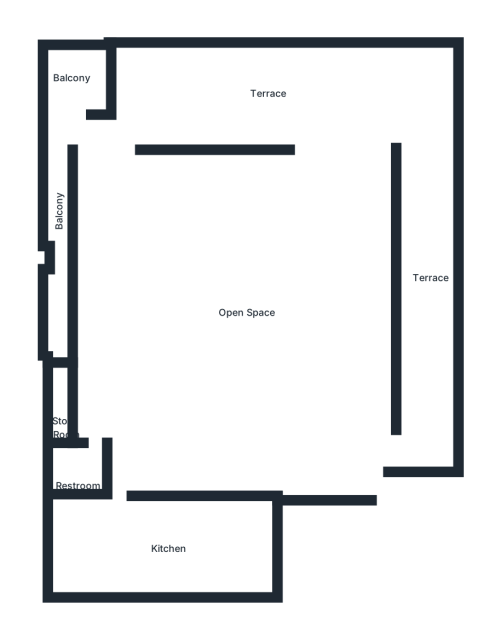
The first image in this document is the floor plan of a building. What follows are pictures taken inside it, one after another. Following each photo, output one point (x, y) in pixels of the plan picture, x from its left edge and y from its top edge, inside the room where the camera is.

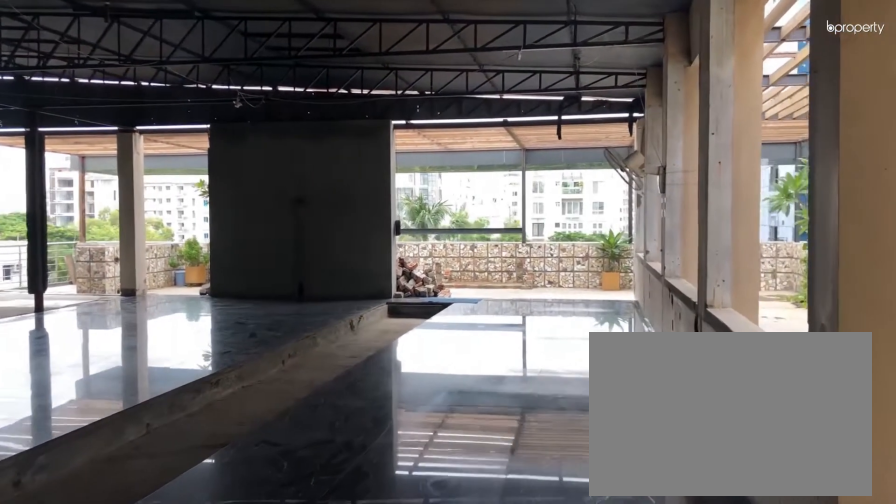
(326, 363)
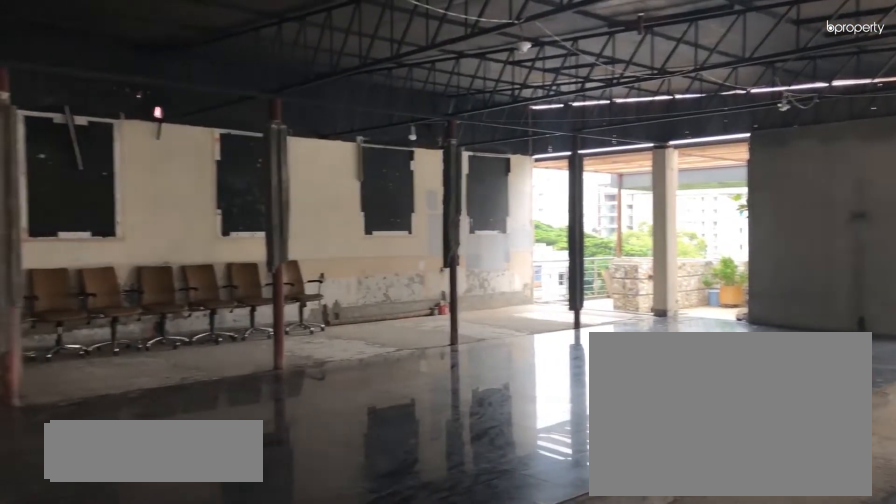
(326, 363)
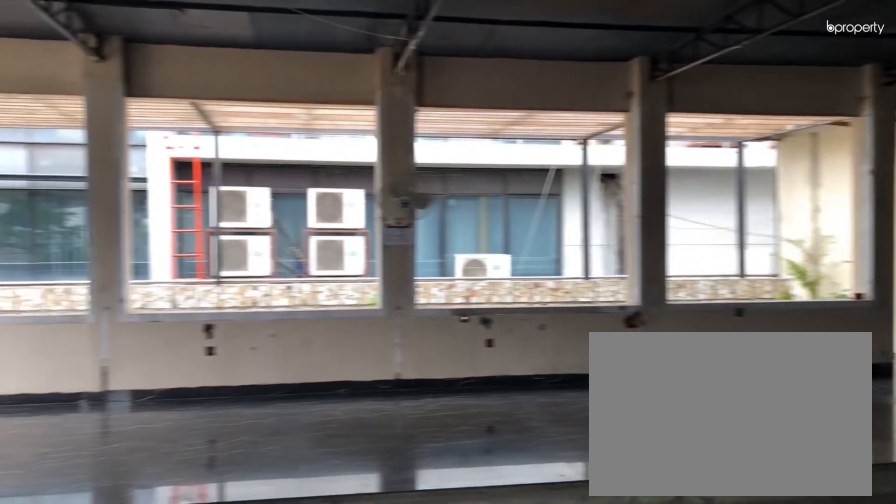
(177, 225)
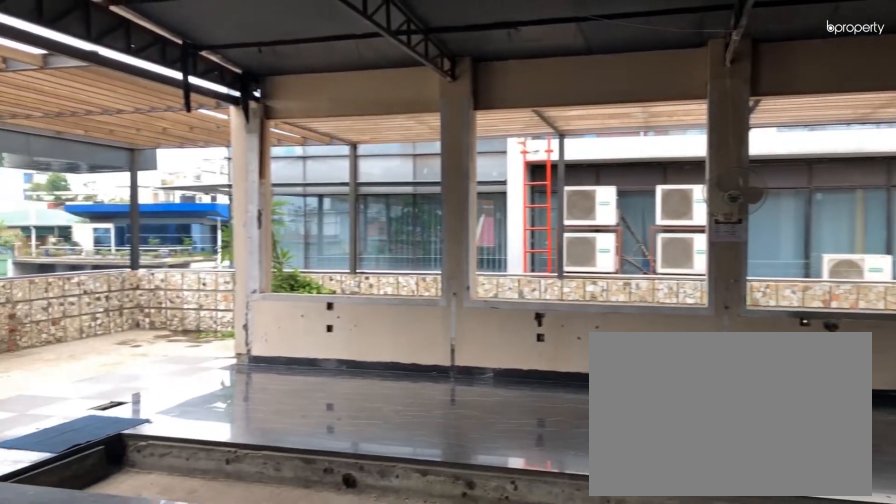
(177, 225)
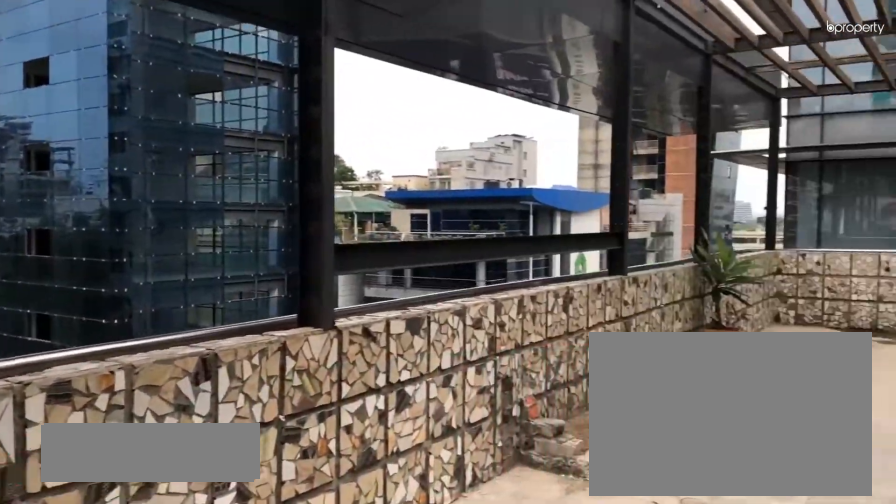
(195, 102)
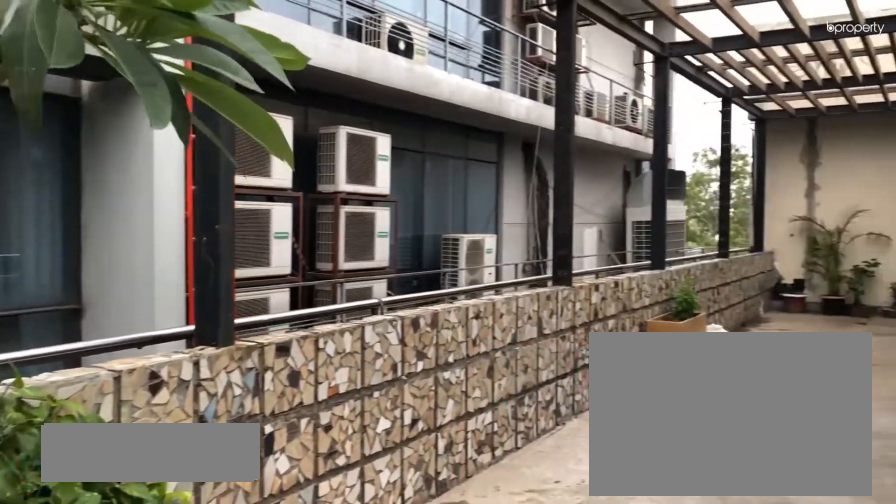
(419, 110)
